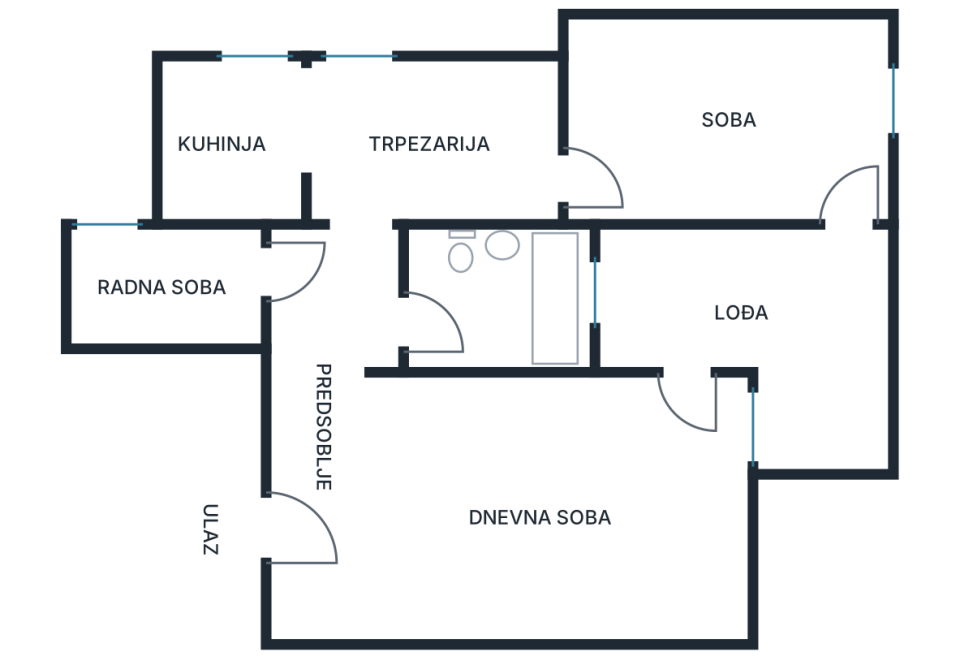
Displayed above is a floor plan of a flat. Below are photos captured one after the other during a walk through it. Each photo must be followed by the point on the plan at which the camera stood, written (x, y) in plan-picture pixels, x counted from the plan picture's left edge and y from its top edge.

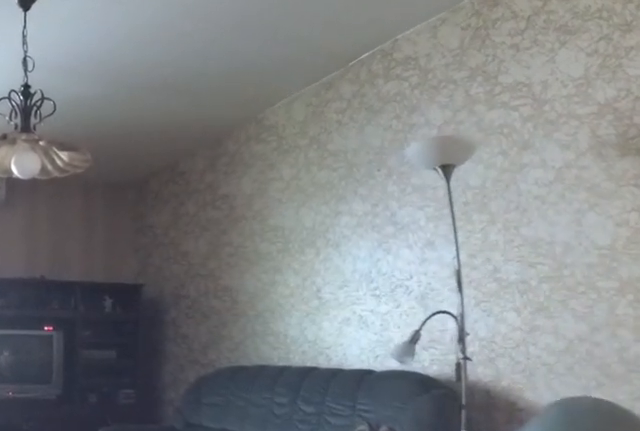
(414, 480)
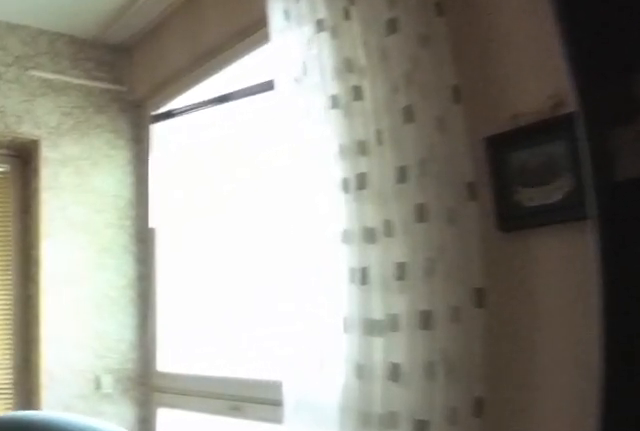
(593, 531)
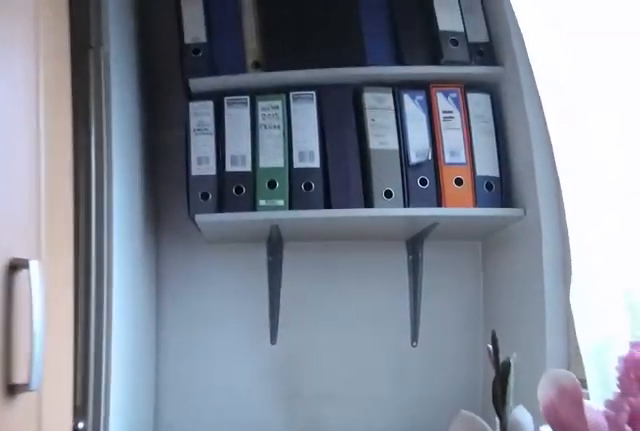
(176, 274)
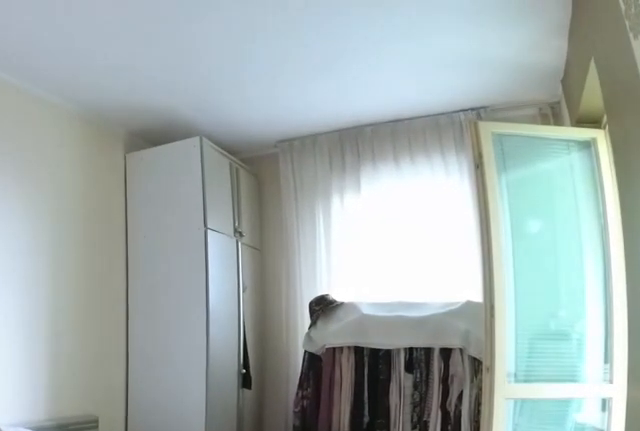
(547, 178)
